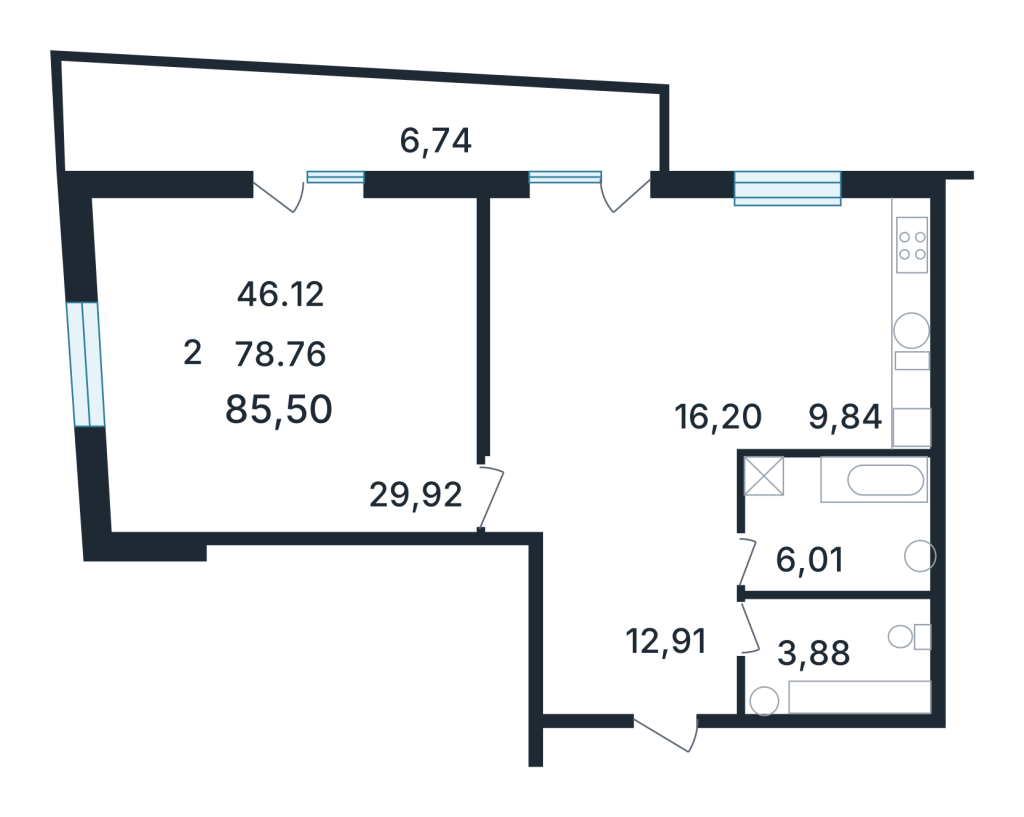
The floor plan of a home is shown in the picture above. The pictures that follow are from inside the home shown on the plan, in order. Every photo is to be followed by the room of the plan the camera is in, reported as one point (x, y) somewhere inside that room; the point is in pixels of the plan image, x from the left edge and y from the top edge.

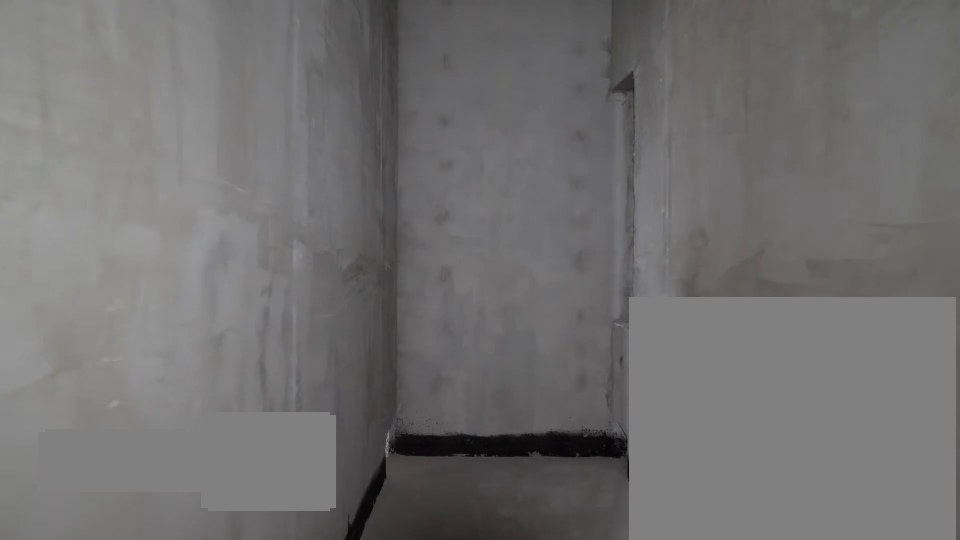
(829, 644)
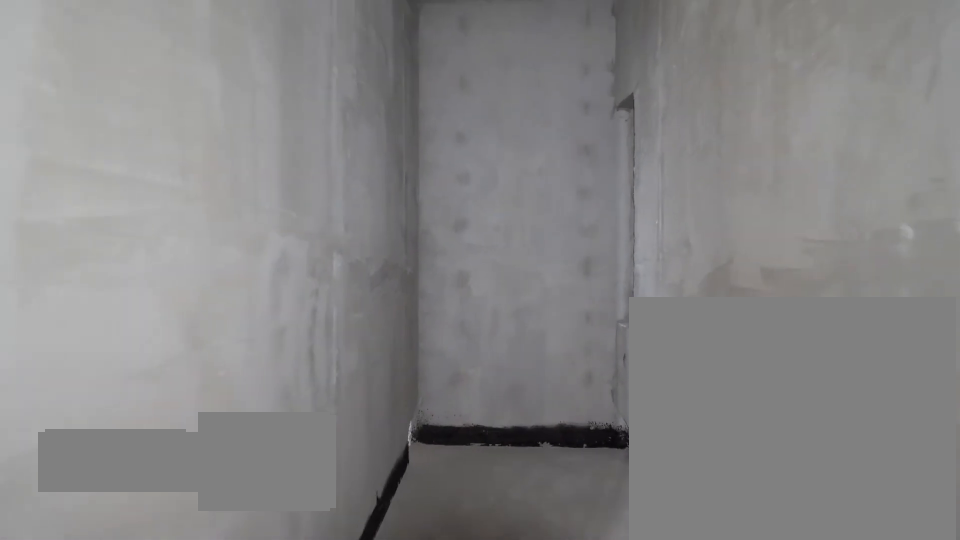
(829, 644)
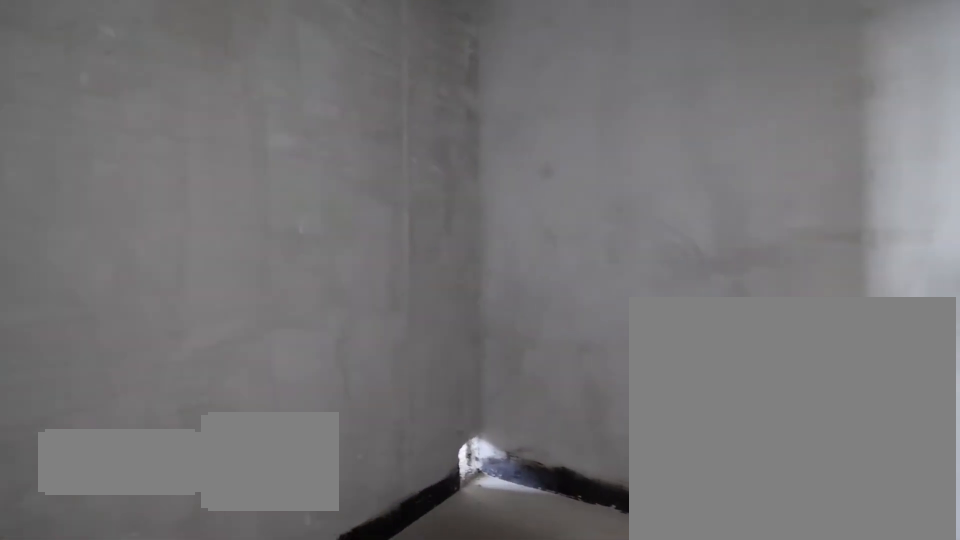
(837, 523)
